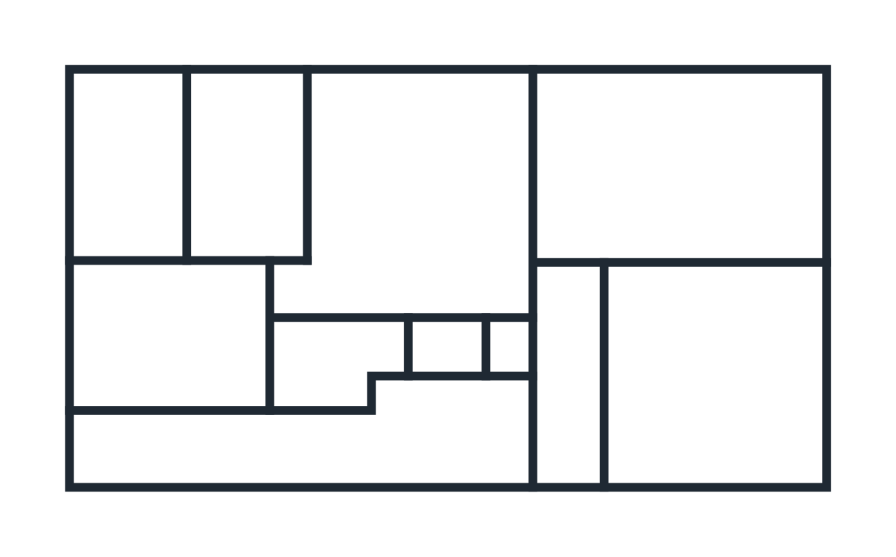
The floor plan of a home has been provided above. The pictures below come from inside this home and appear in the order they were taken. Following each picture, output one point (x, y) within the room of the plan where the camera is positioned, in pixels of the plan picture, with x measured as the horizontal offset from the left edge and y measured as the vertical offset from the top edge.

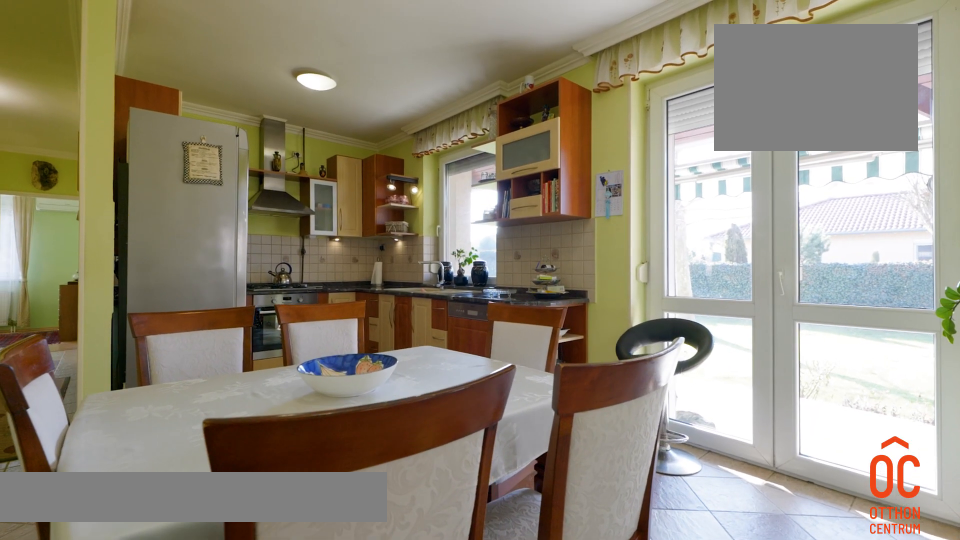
(379, 183)
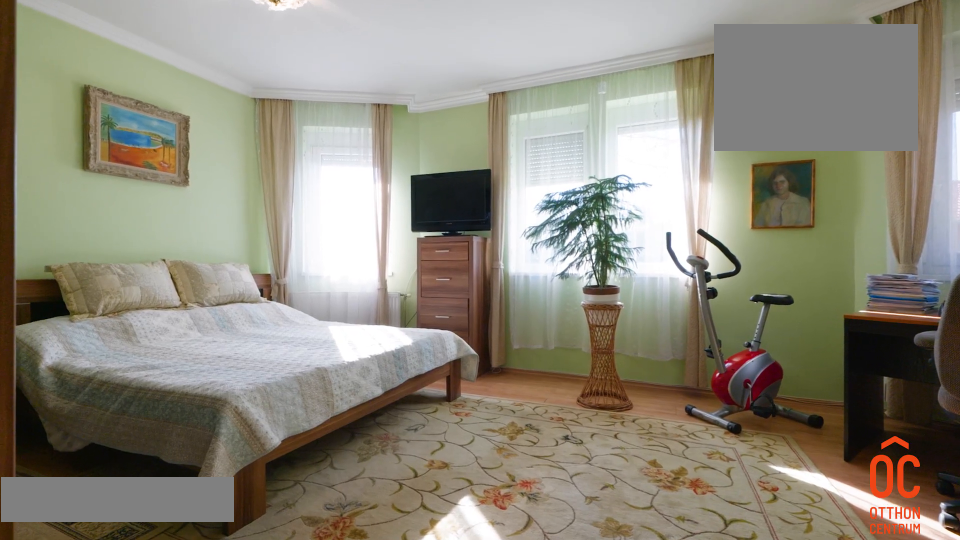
(204, 183)
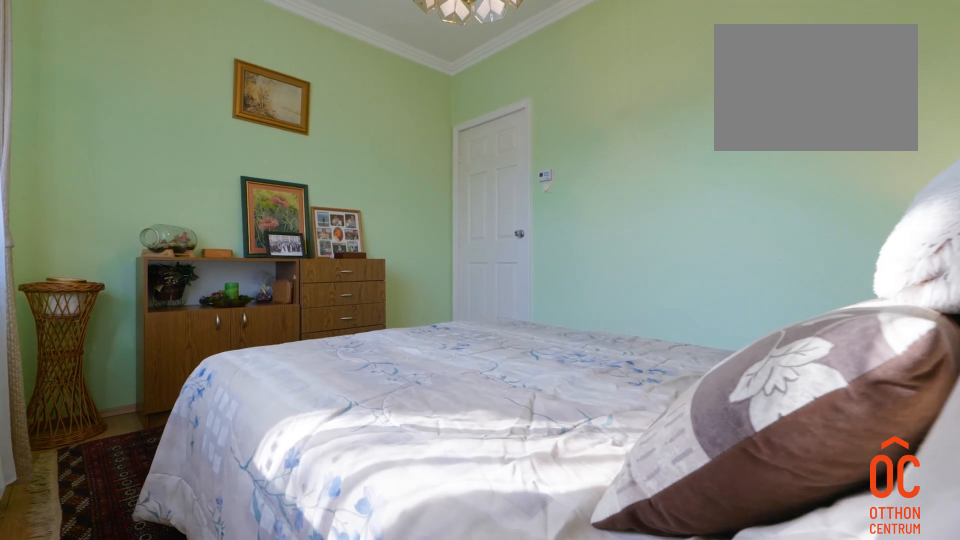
(167, 332)
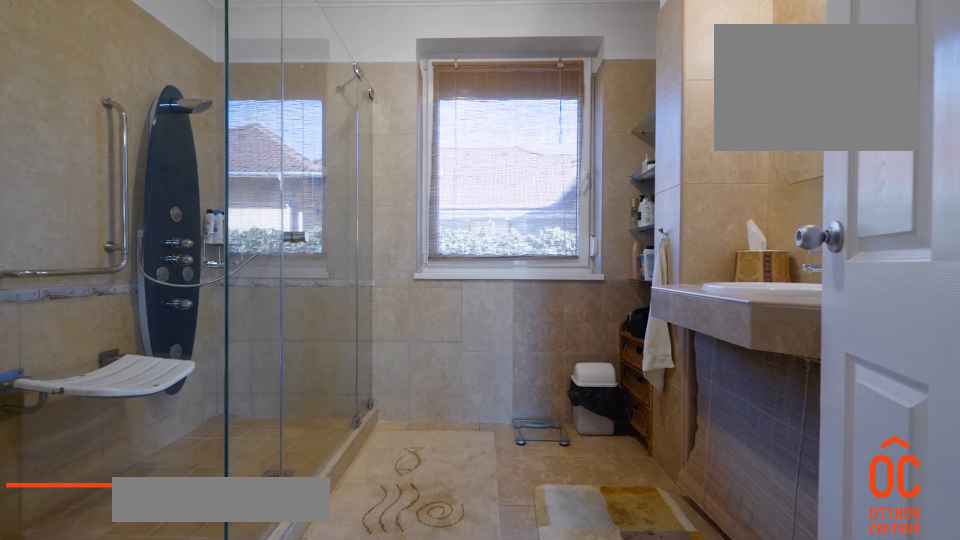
(341, 351)
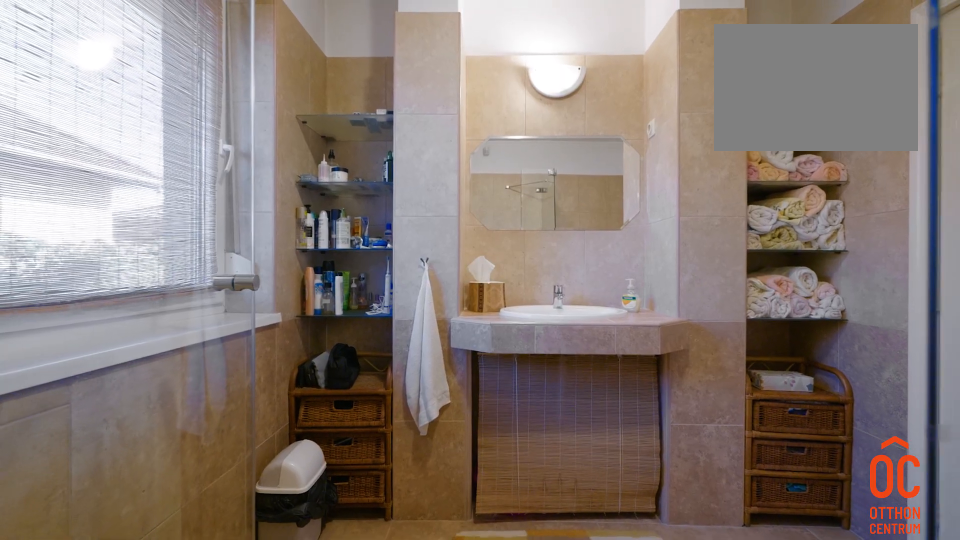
(341, 351)
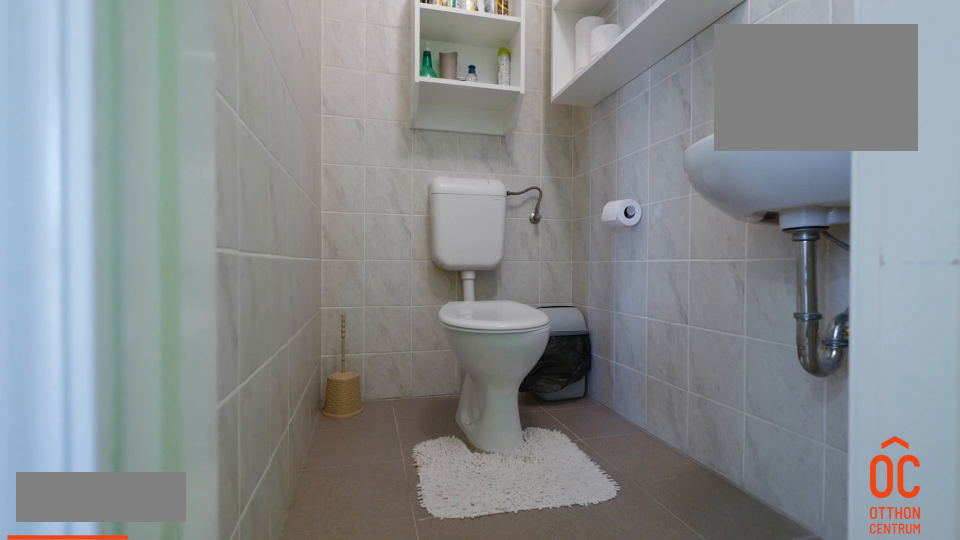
(428, 351)
